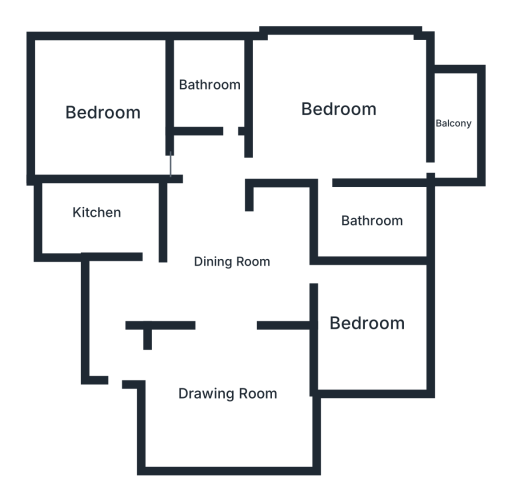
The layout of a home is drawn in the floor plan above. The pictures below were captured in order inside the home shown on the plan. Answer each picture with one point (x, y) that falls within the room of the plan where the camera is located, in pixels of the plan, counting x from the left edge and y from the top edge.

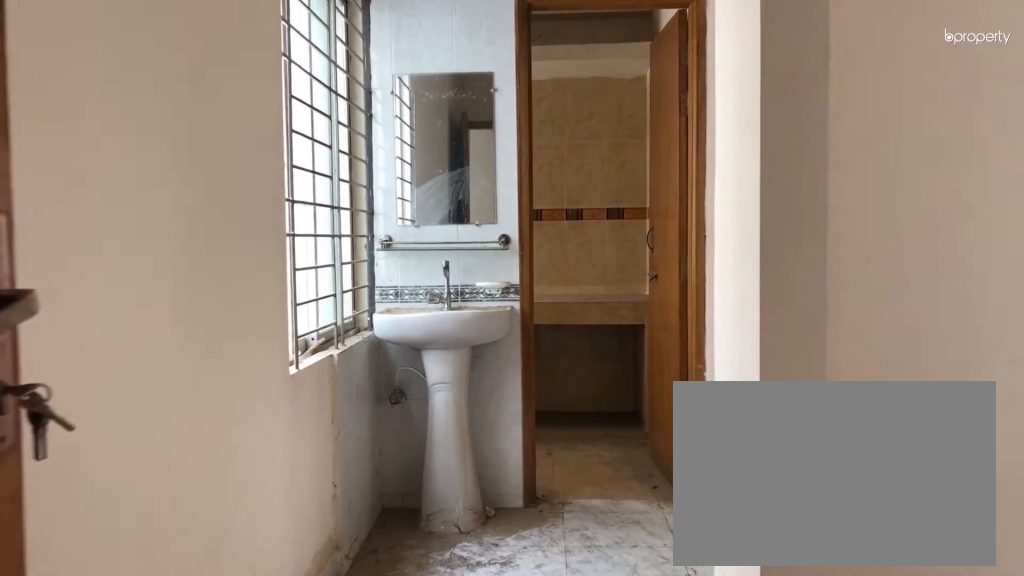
(118, 308)
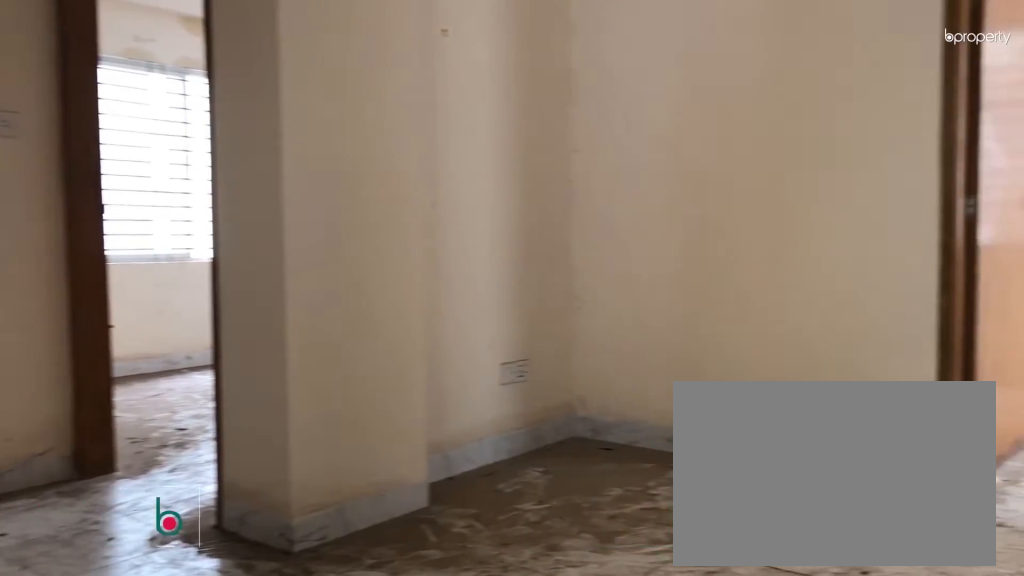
(229, 264)
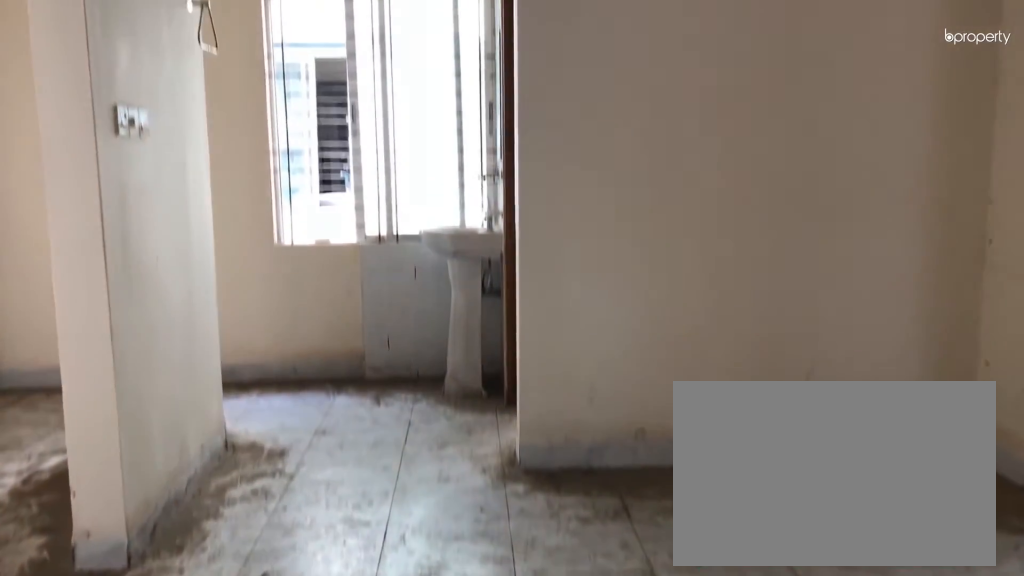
(232, 262)
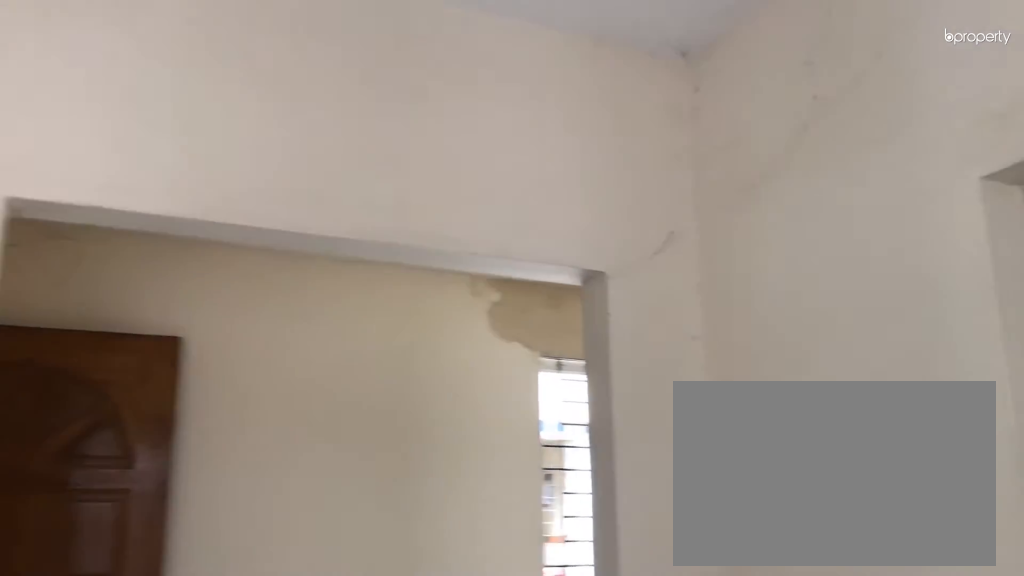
(236, 402)
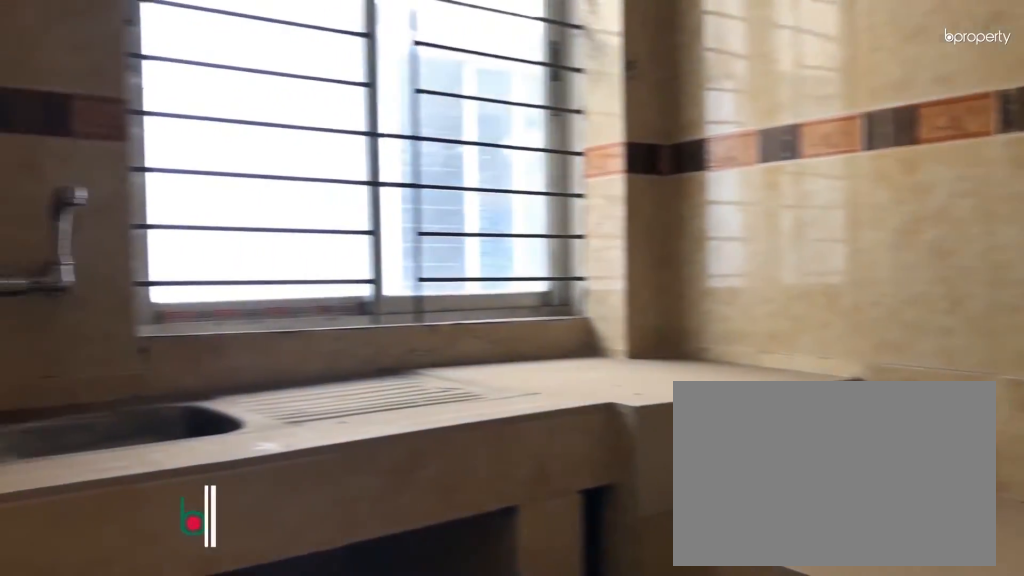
(97, 213)
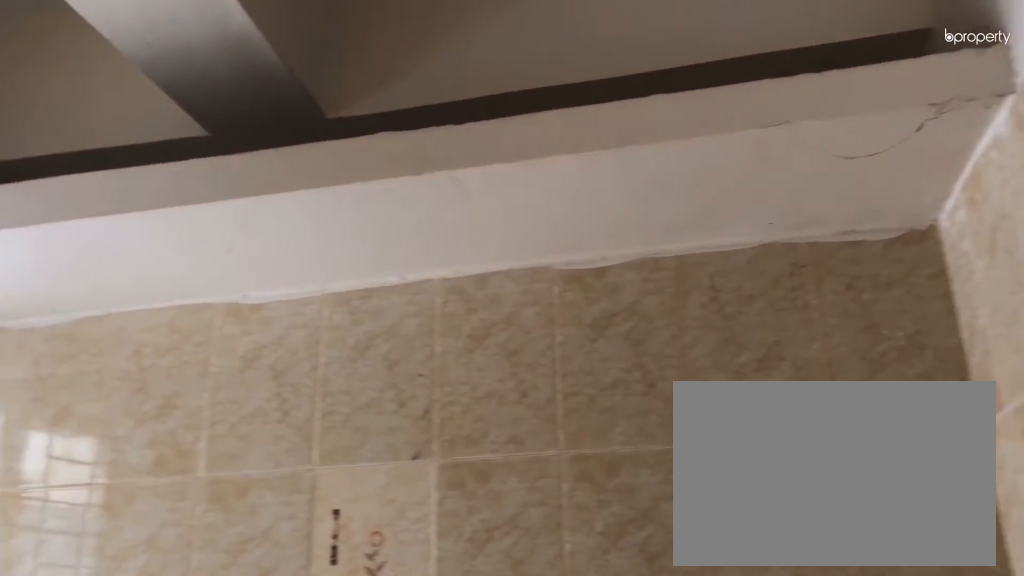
(97, 213)
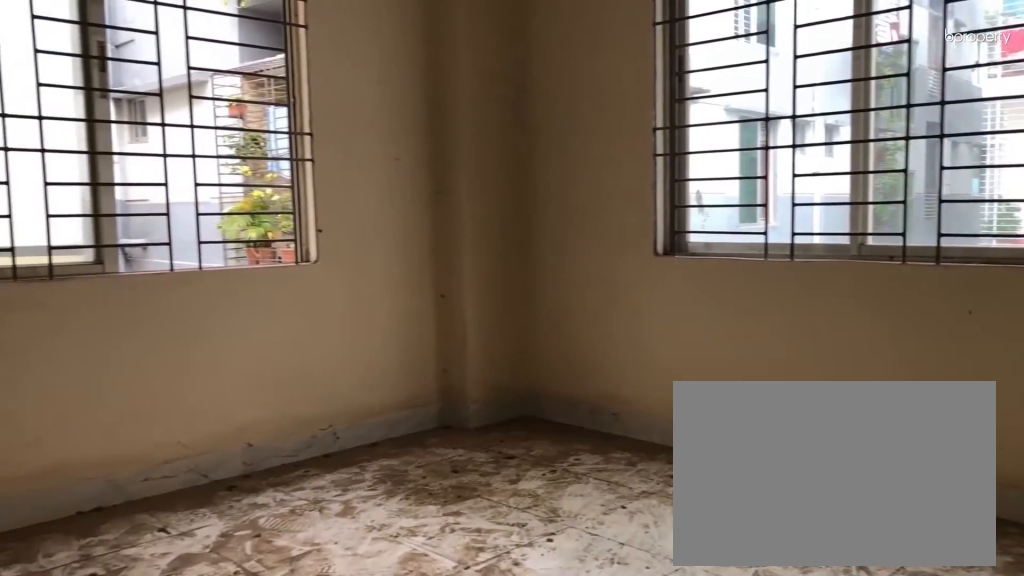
(100, 114)
